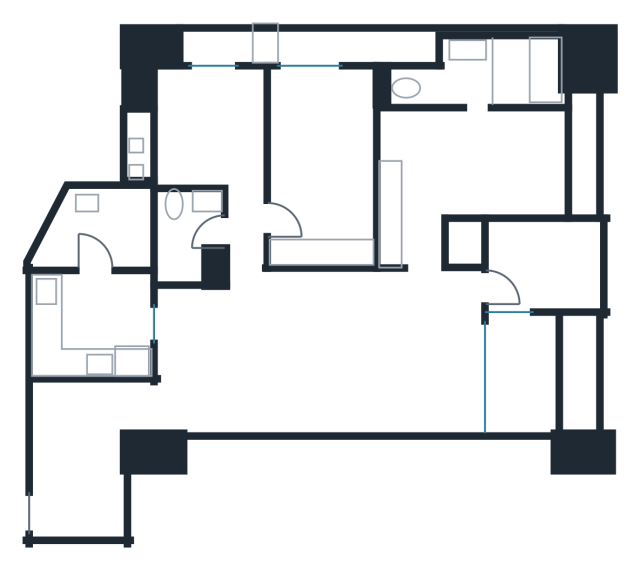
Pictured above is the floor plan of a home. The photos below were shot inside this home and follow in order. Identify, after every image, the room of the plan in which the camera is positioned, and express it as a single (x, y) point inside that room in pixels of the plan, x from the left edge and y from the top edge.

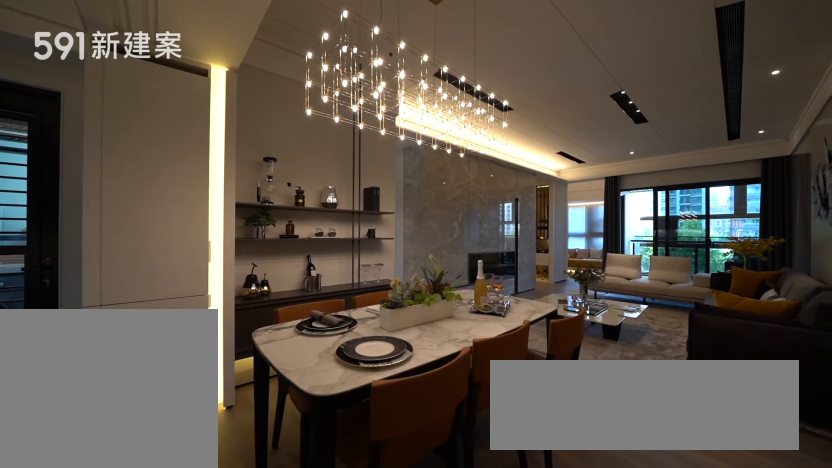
(225, 358)
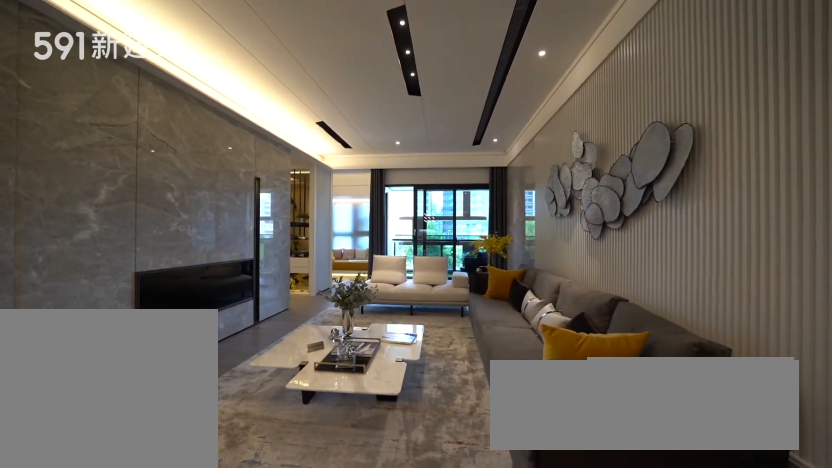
(381, 352)
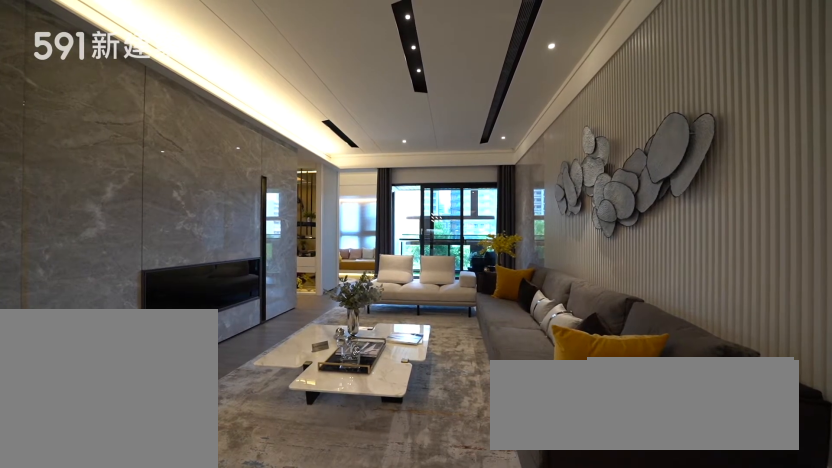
(381, 352)
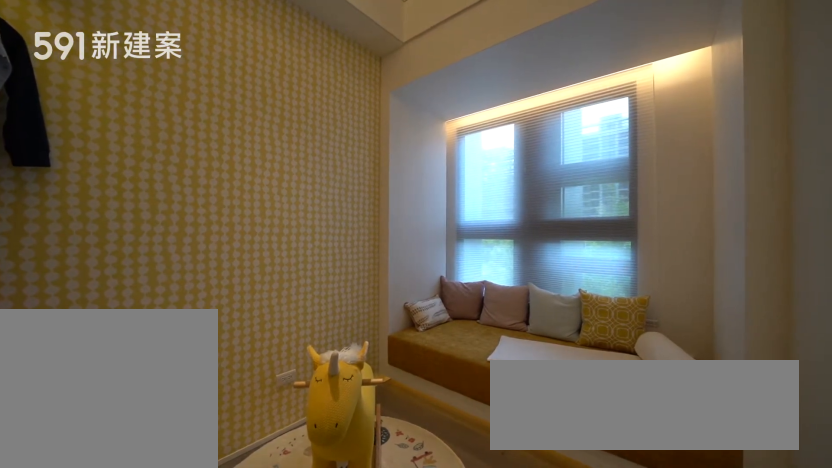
(540, 261)
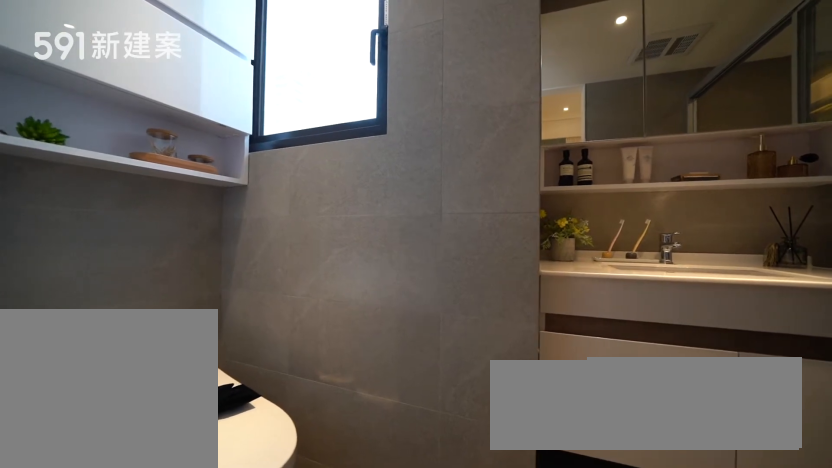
(480, 72)
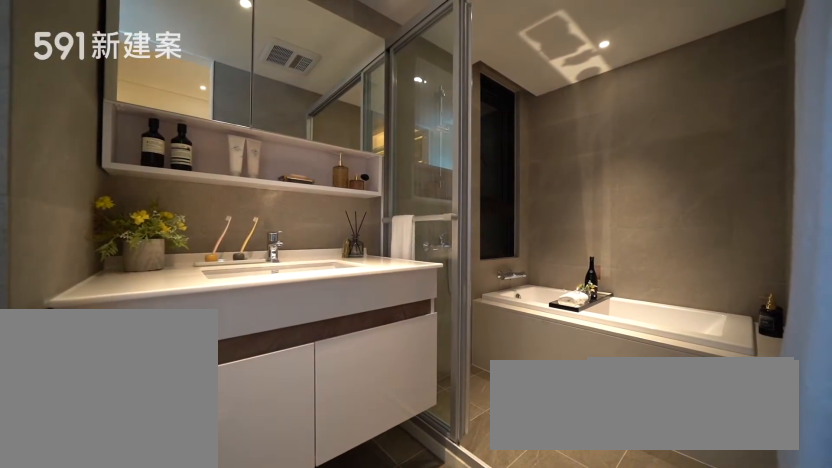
(480, 72)
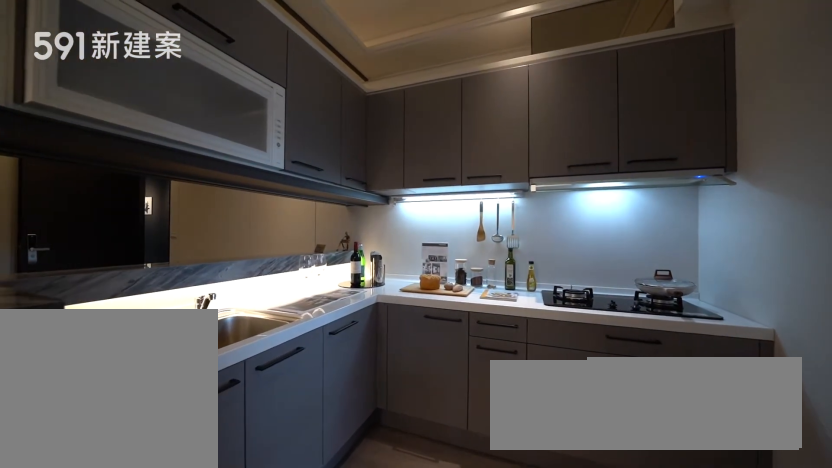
(93, 325)
